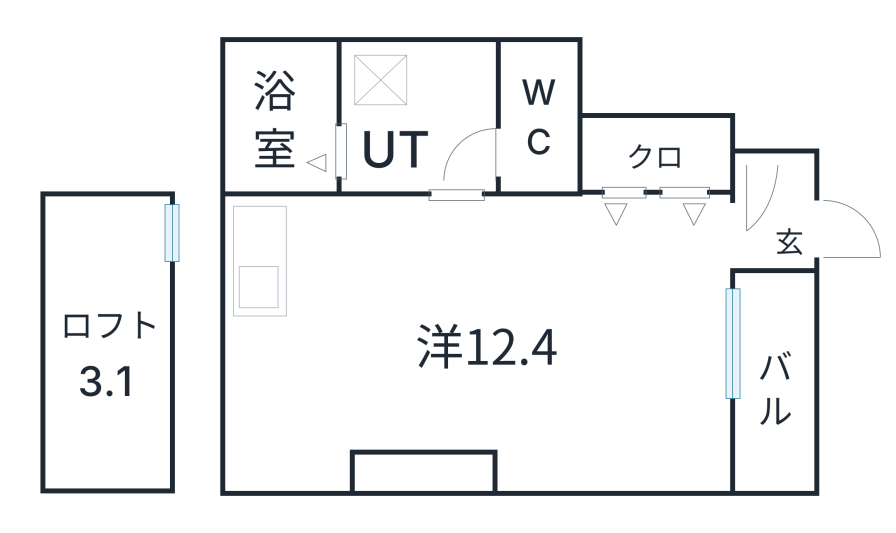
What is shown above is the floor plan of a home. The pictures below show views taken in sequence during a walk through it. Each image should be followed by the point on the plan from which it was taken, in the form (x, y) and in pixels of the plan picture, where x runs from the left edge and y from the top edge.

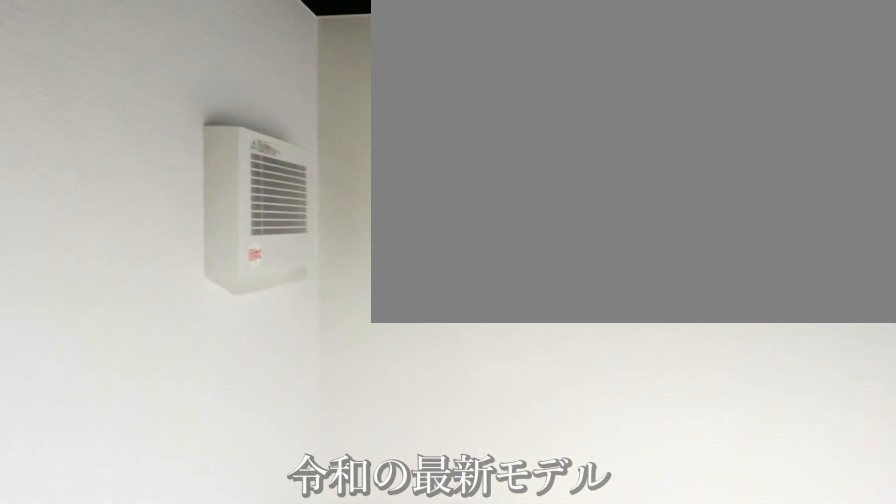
(115, 373)
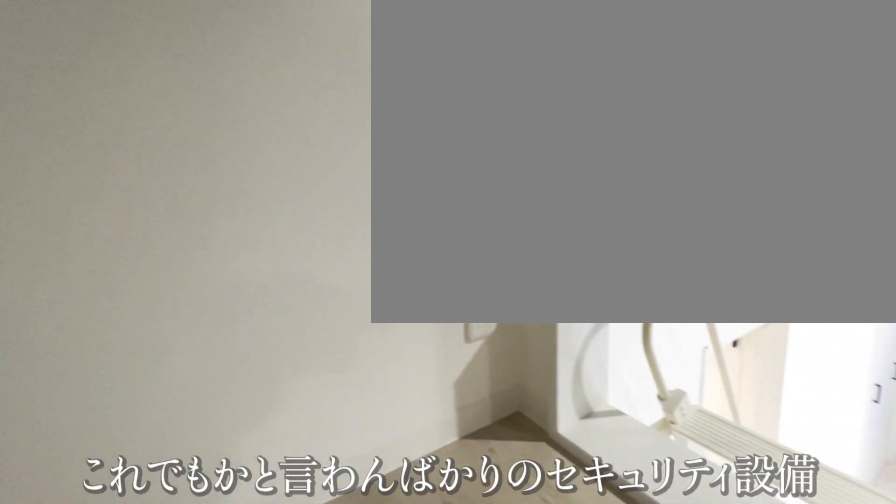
(117, 299)
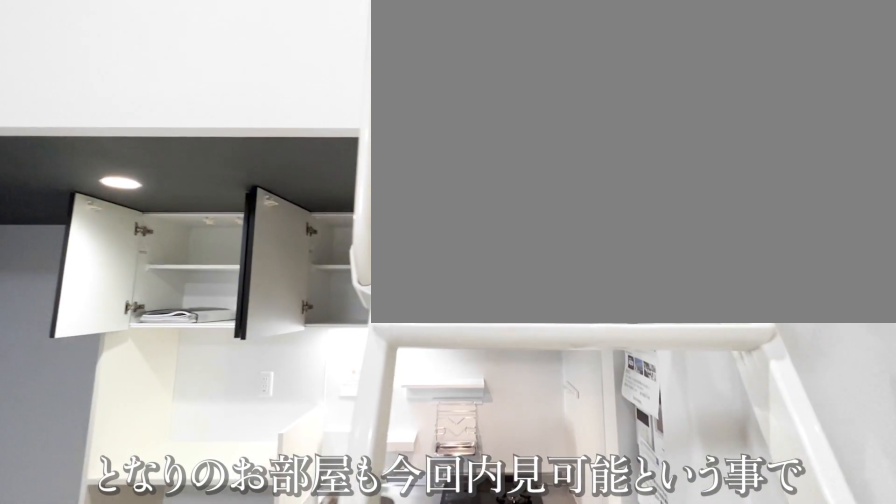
(294, 266)
